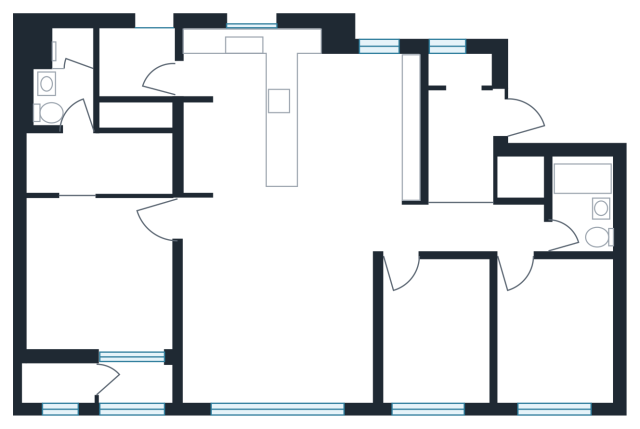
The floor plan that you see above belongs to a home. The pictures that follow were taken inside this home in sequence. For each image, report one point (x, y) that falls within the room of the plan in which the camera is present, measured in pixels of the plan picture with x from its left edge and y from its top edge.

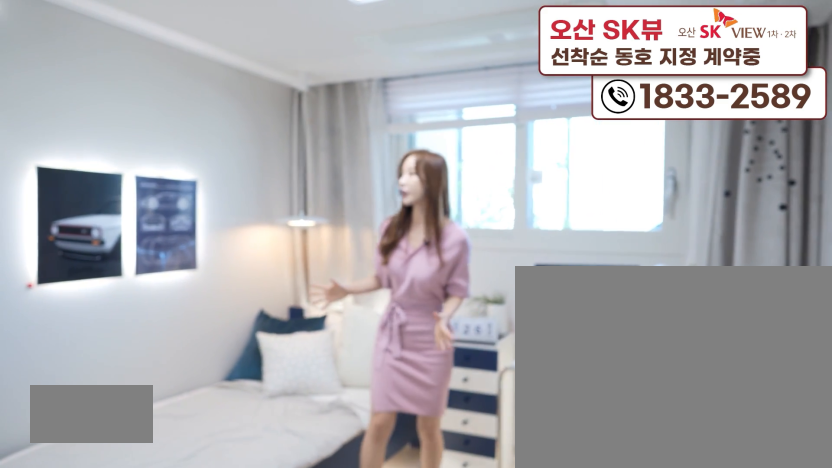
(549, 366)
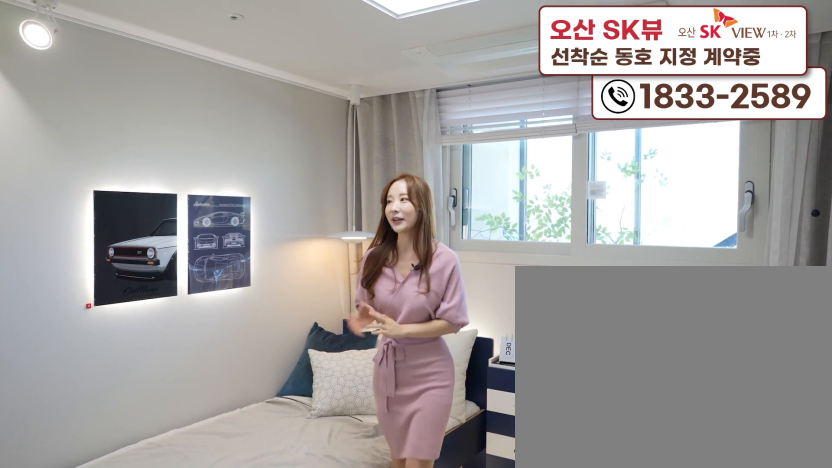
(549, 365)
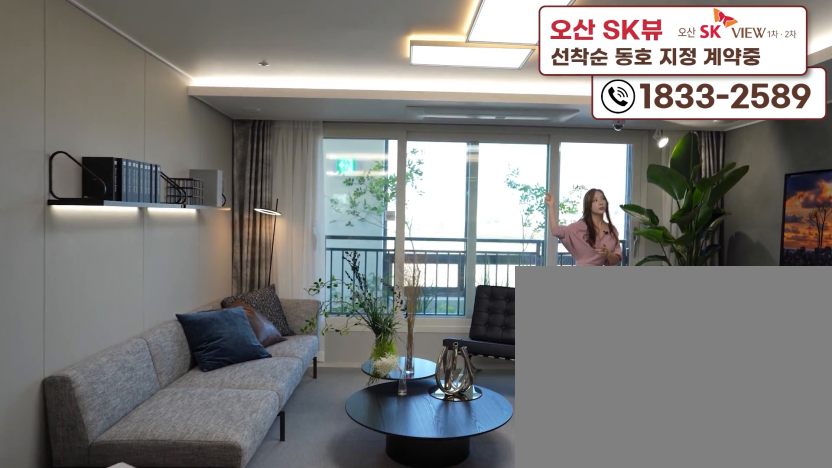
(281, 352)
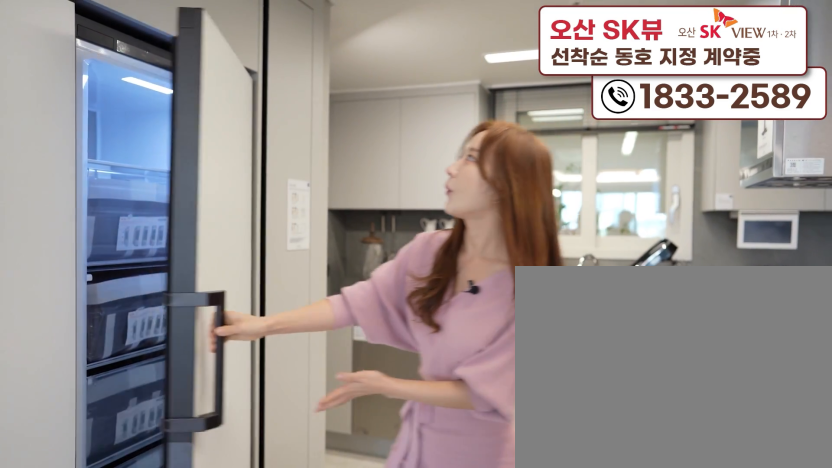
(255, 203)
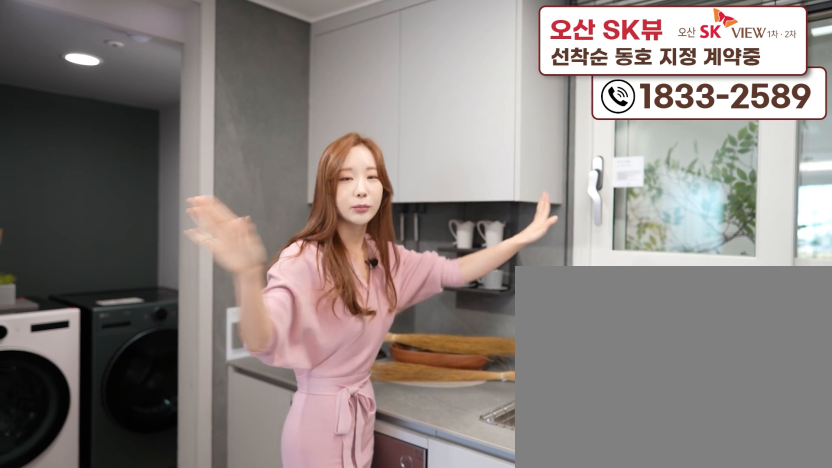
(255, 203)
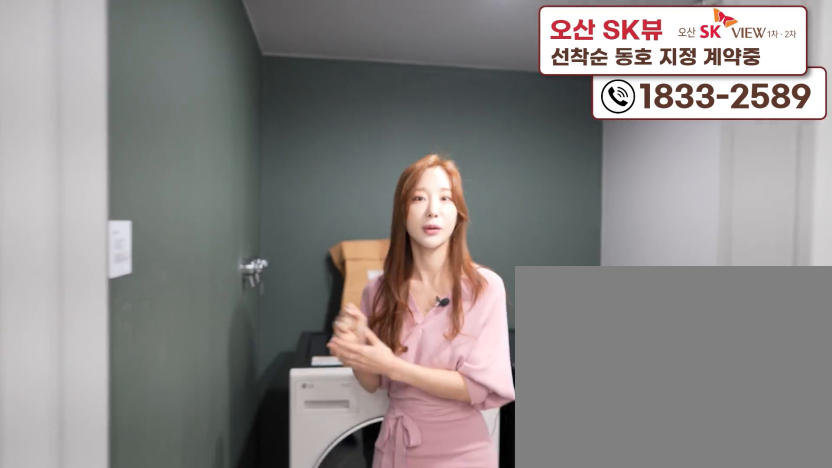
(145, 73)
